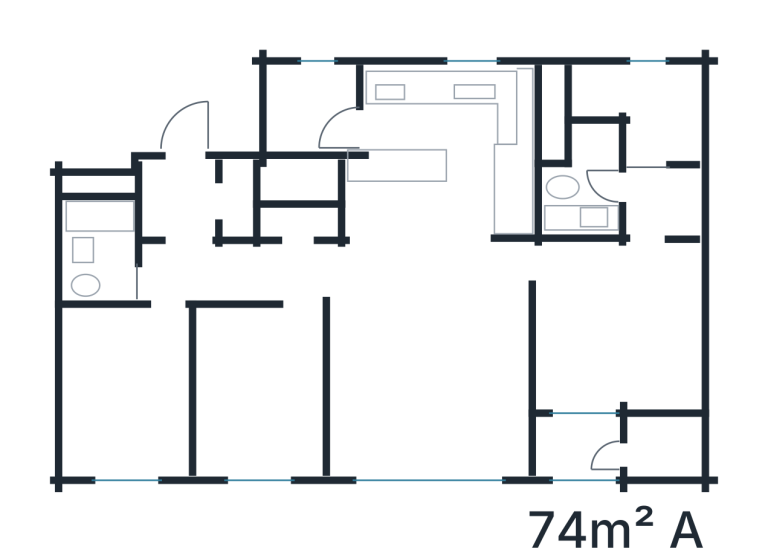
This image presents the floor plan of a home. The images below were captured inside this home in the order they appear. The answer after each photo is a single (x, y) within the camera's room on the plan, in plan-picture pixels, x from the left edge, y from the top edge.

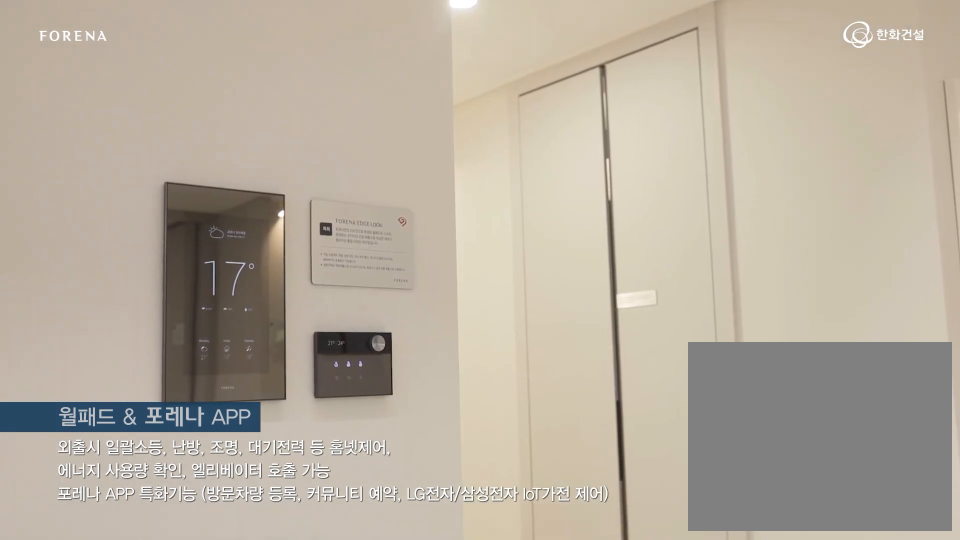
(435, 370)
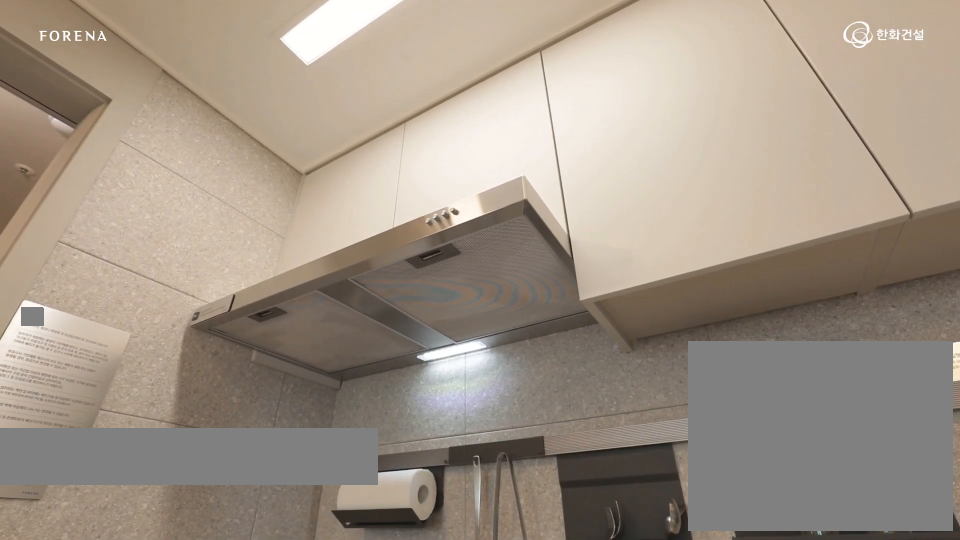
(421, 215)
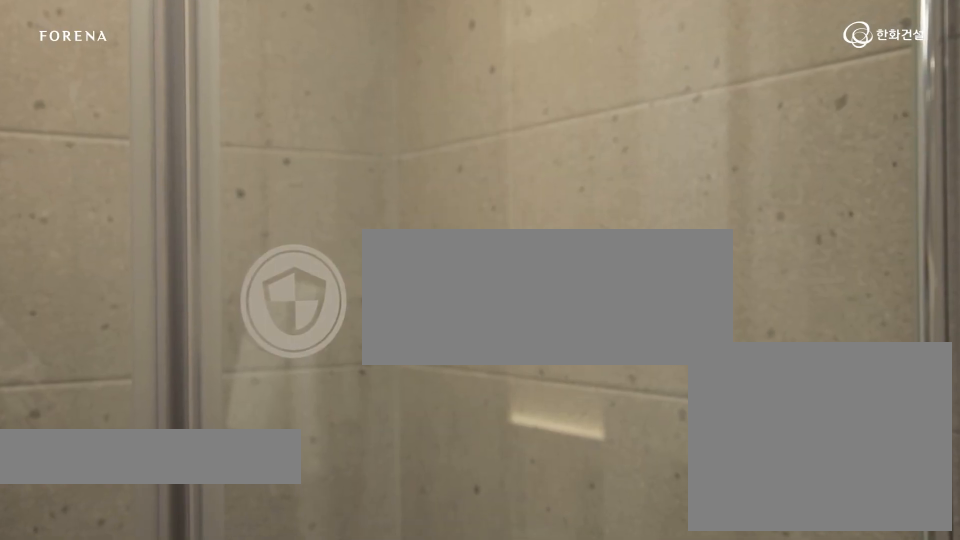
(610, 188)
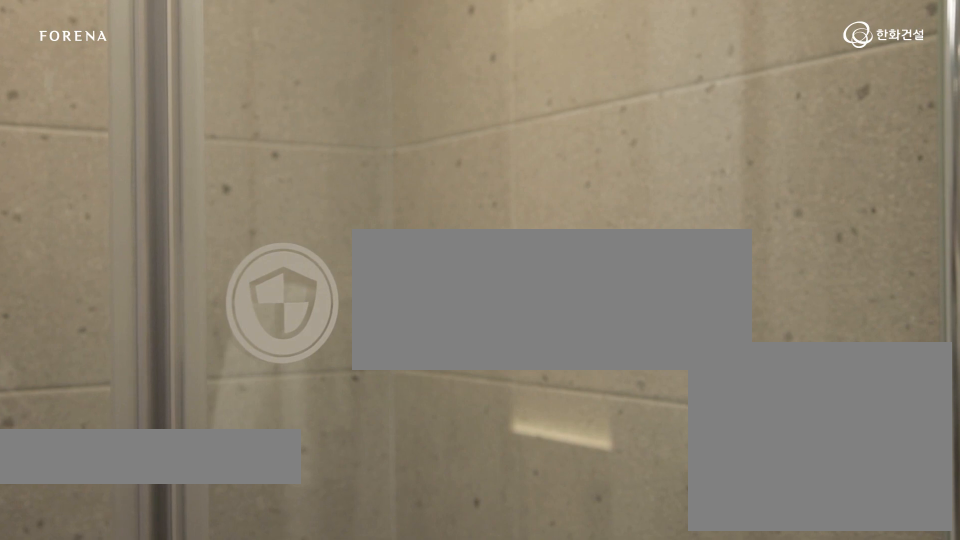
(610, 188)
